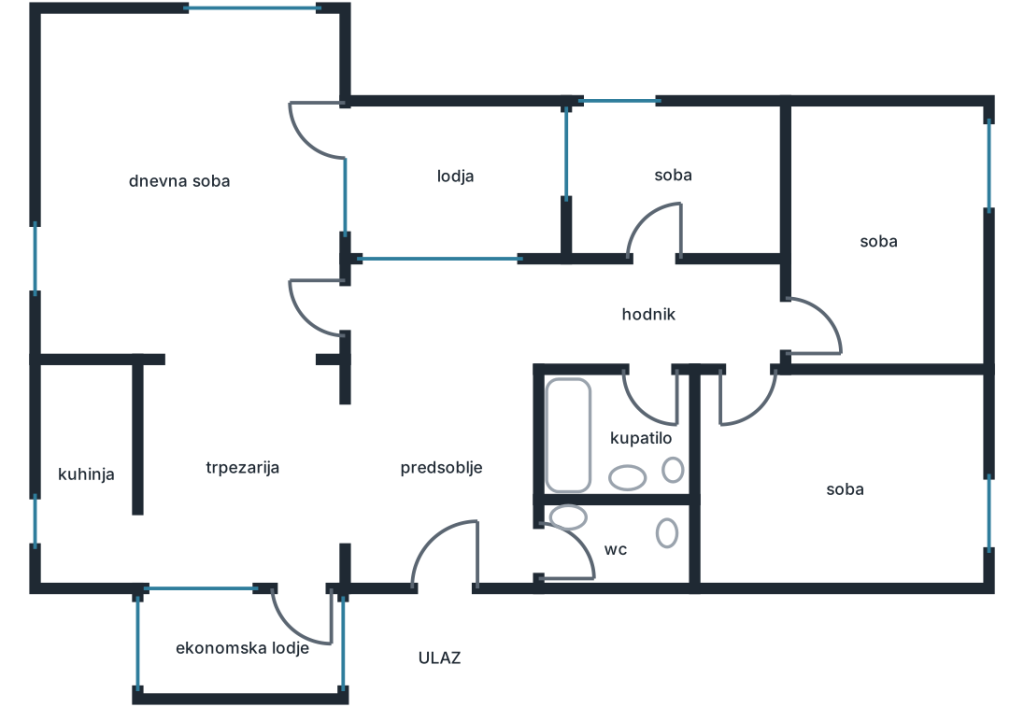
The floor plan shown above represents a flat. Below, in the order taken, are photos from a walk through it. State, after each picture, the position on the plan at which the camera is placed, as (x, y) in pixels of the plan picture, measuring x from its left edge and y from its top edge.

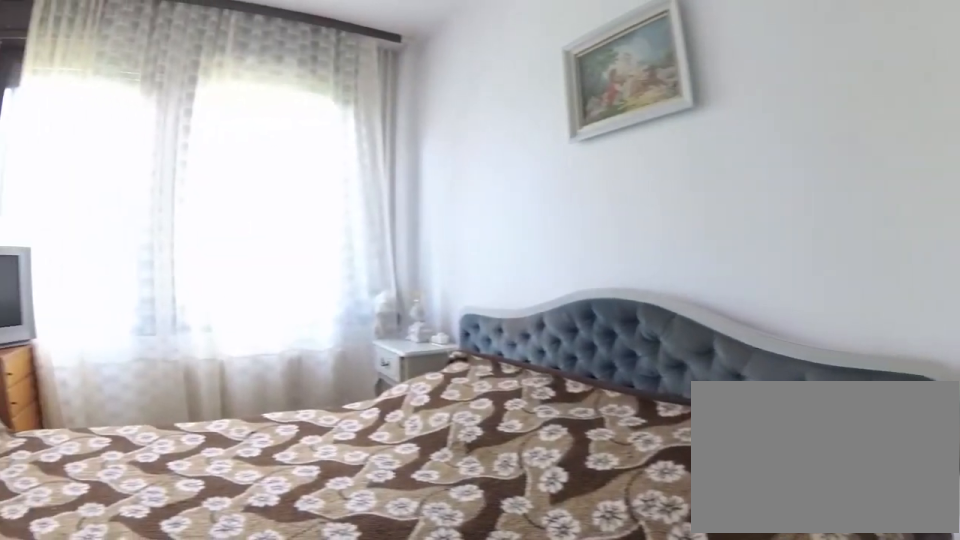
(715, 512)
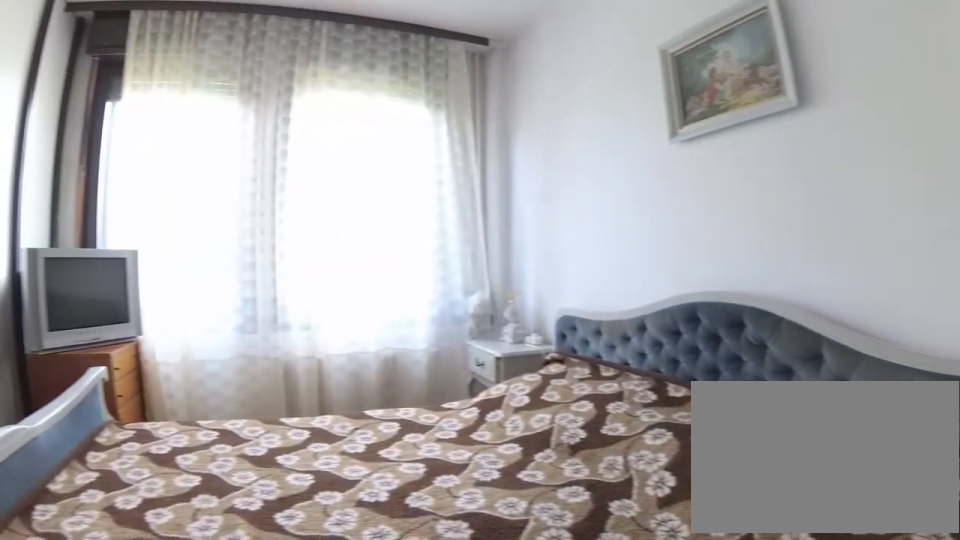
(710, 511)
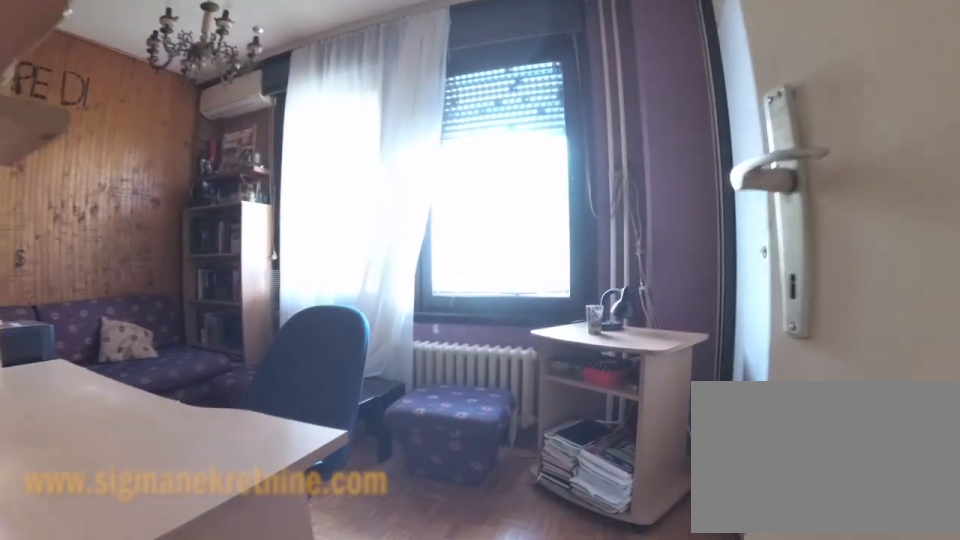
(784, 340)
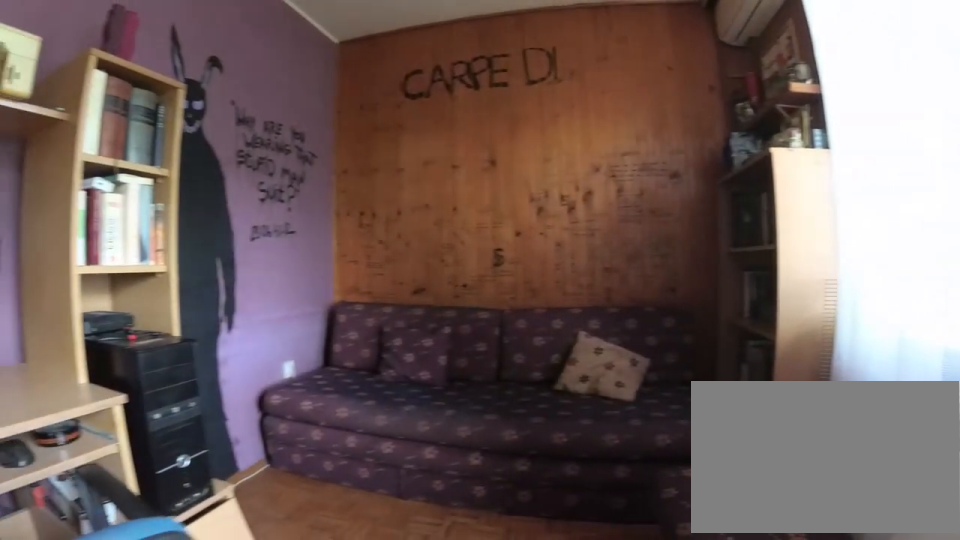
(906, 328)
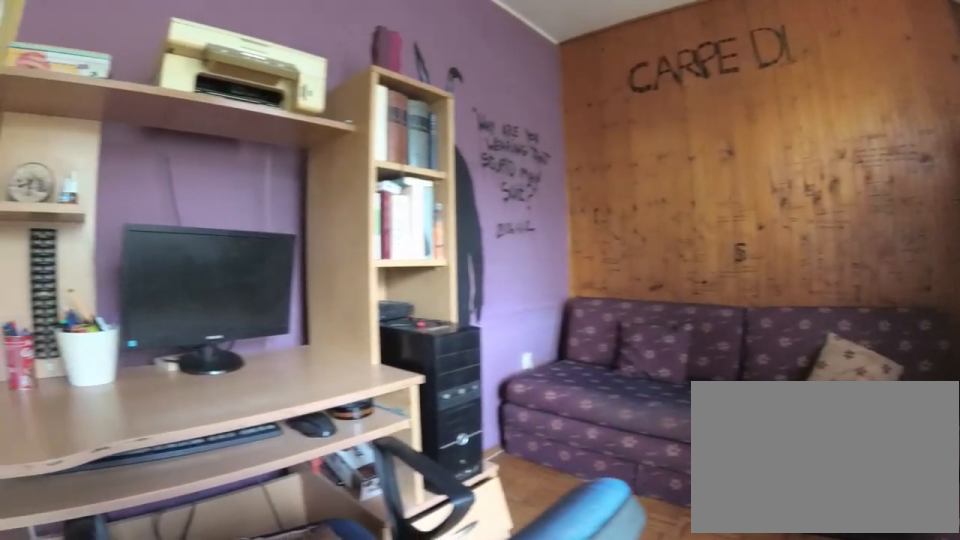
(921, 331)
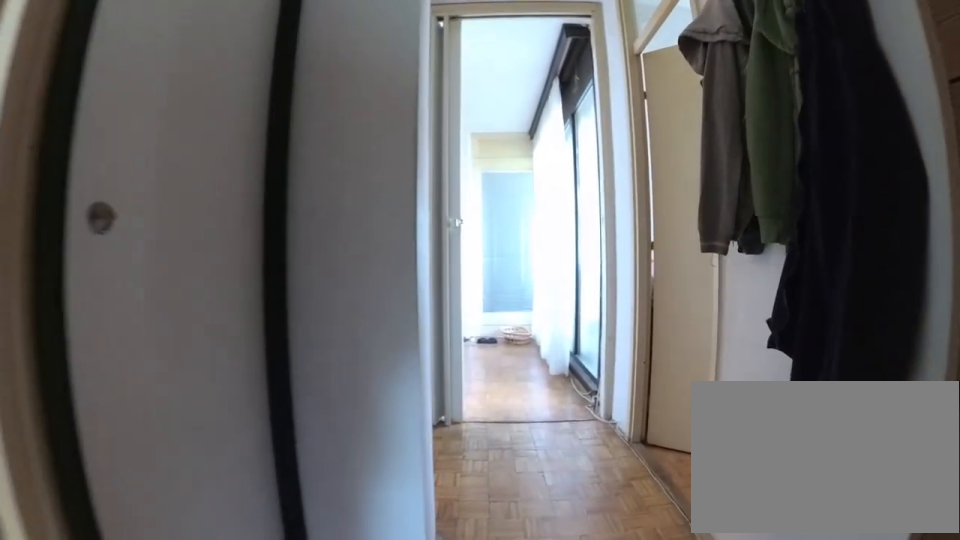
(790, 318)
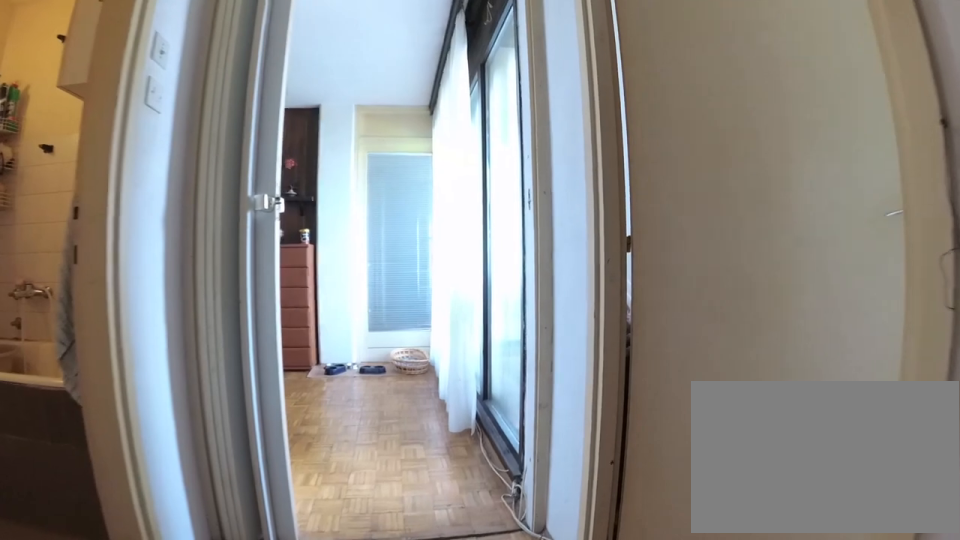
(724, 323)
